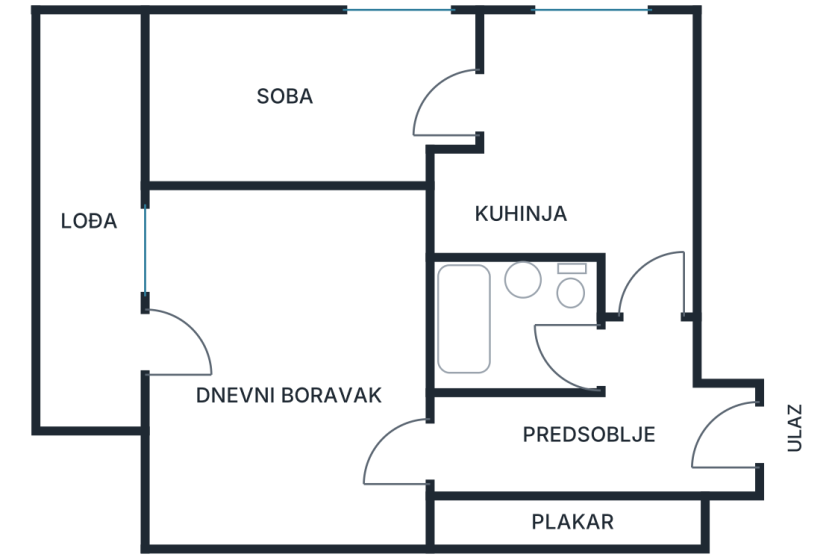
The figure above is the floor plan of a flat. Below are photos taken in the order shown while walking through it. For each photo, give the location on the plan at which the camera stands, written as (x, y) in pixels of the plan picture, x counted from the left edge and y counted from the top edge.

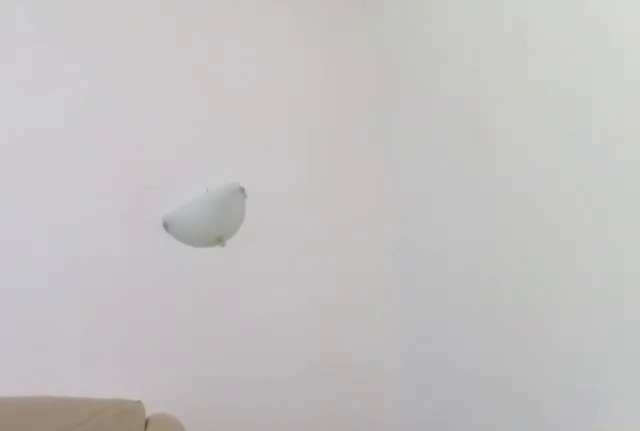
(405, 324)
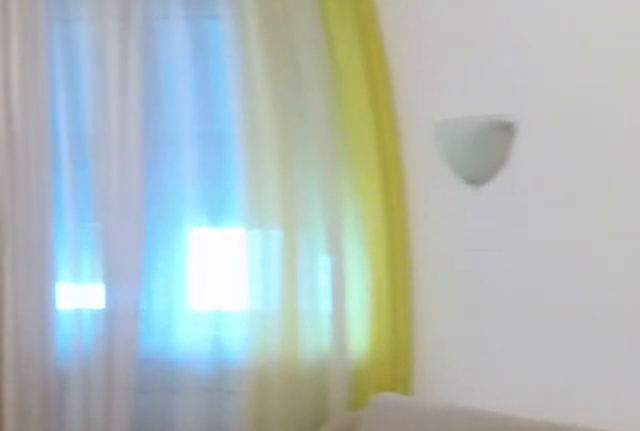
(414, 269)
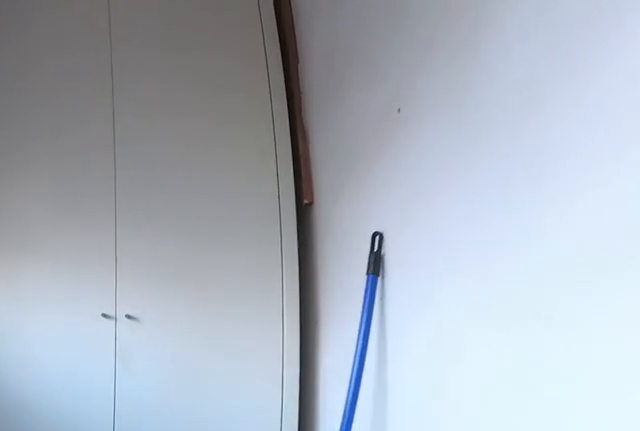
(82, 177)
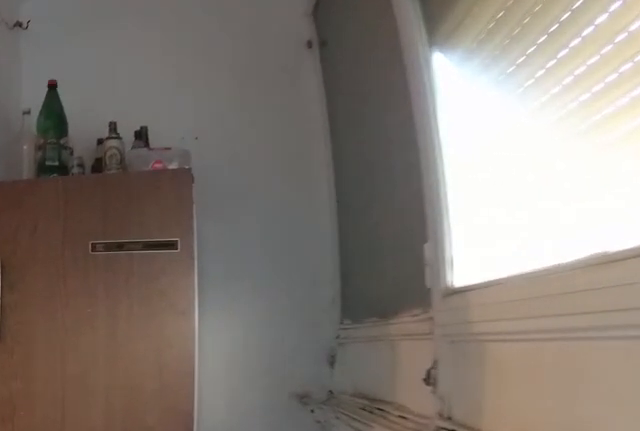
(80, 239)
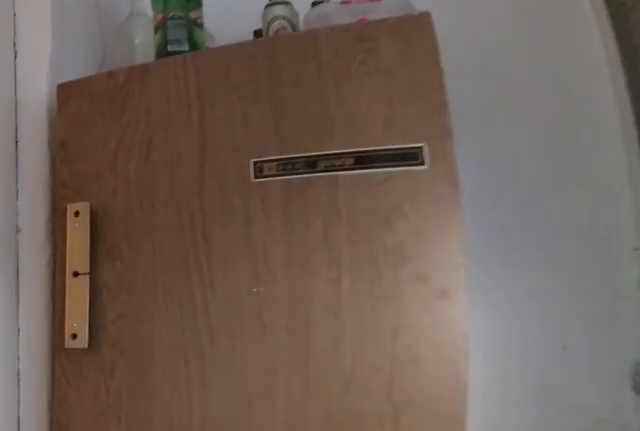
(80, 307)
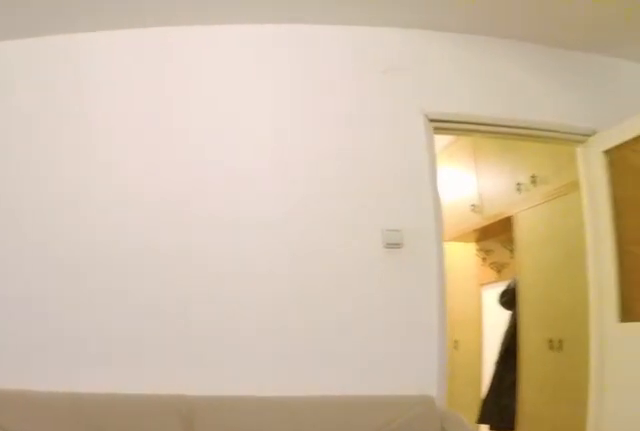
(199, 333)
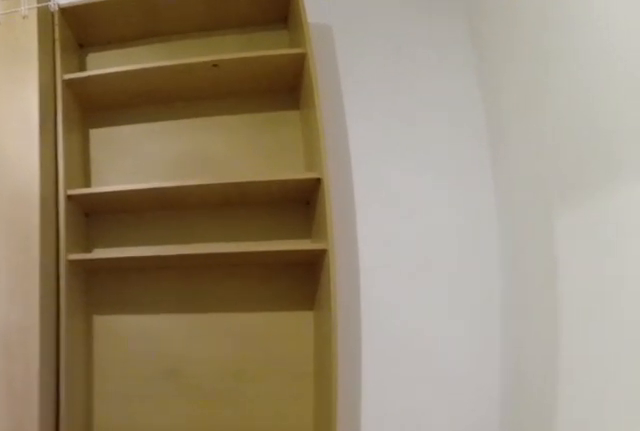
(204, 389)
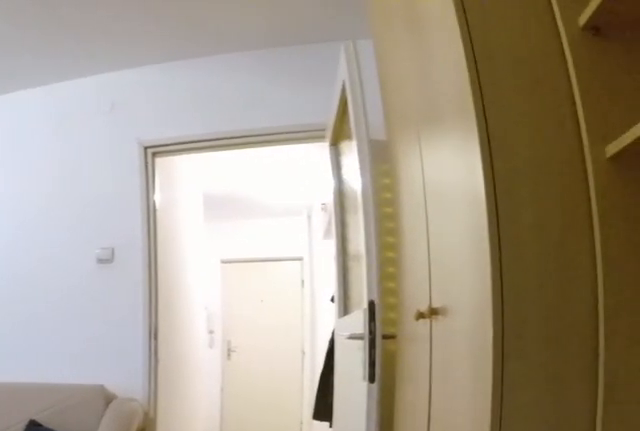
(265, 488)
